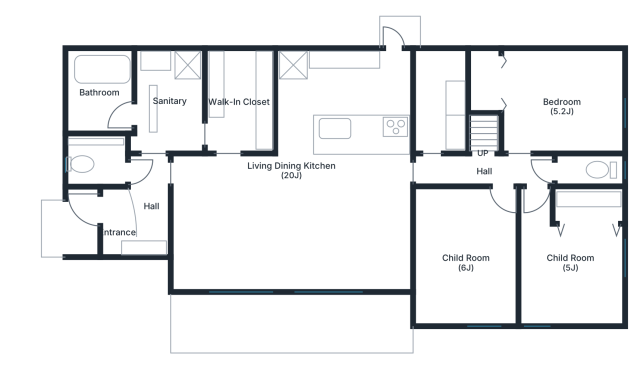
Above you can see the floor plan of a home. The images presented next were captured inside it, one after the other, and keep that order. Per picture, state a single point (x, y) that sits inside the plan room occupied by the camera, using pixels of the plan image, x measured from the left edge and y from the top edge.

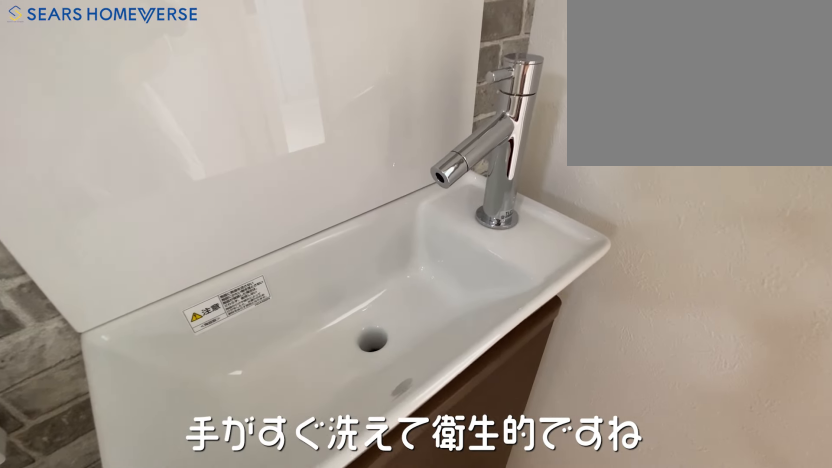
(103, 164)
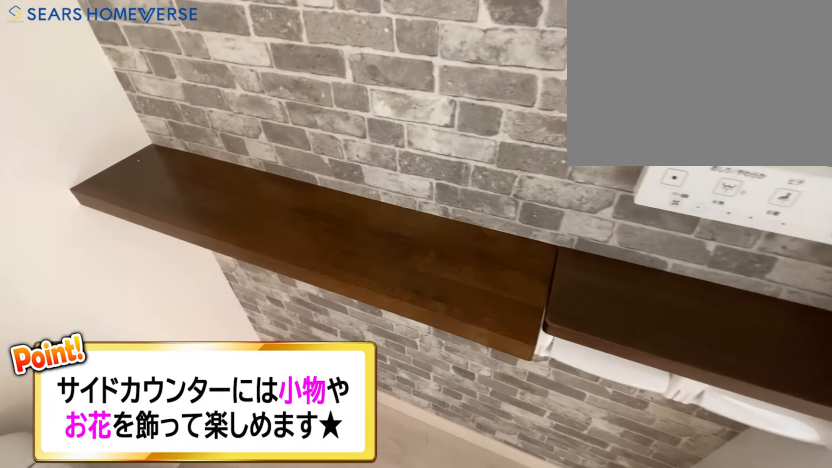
(103, 165)
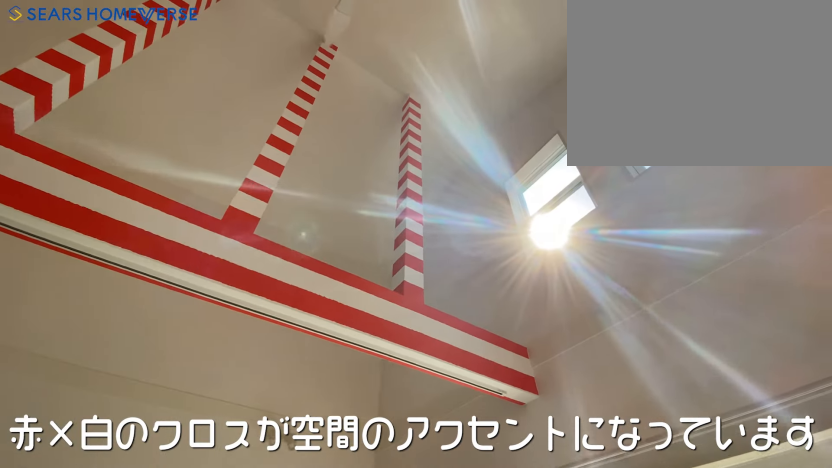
(293, 221)
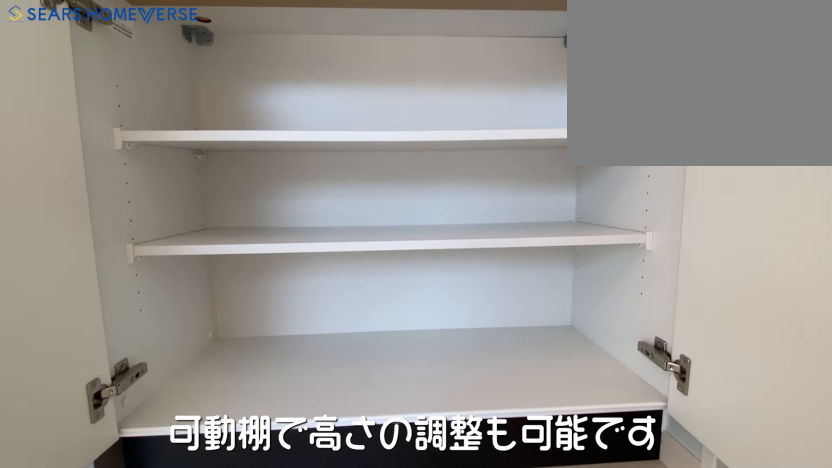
(352, 94)
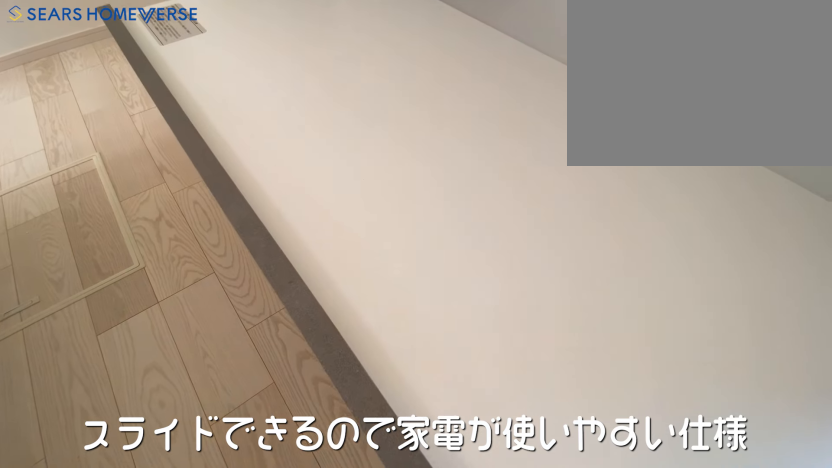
(352, 94)
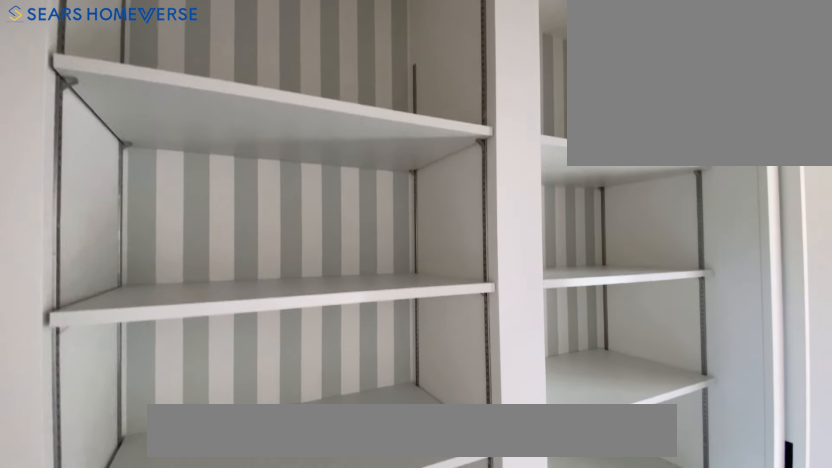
(439, 100)
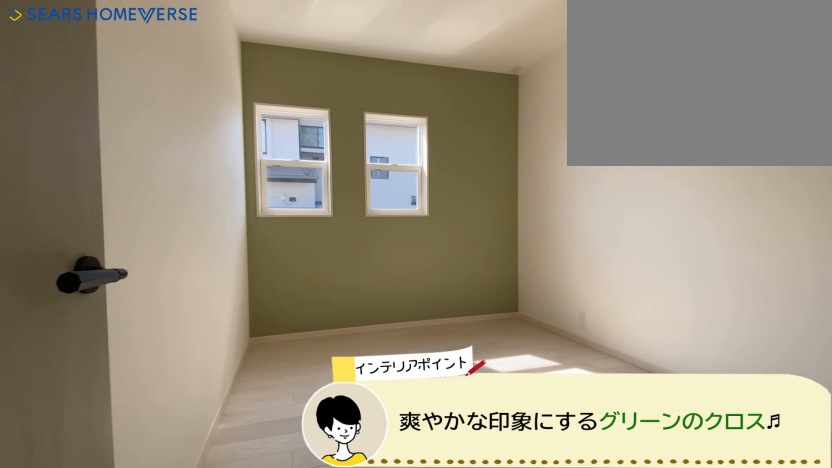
(465, 256)
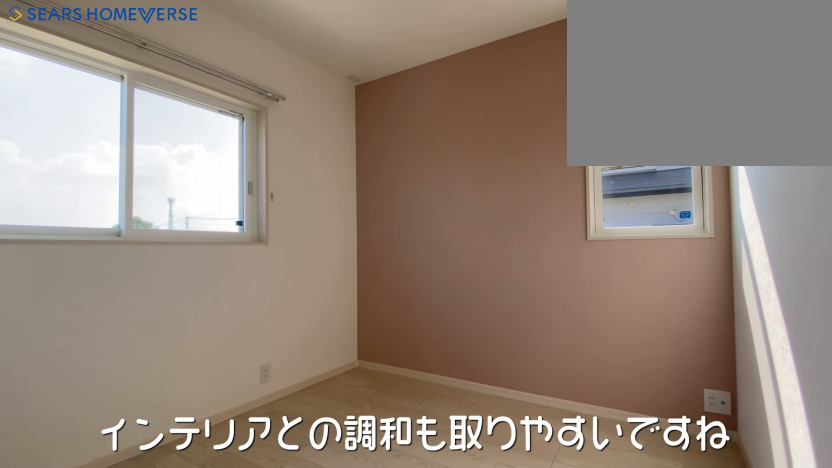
(579, 256)
